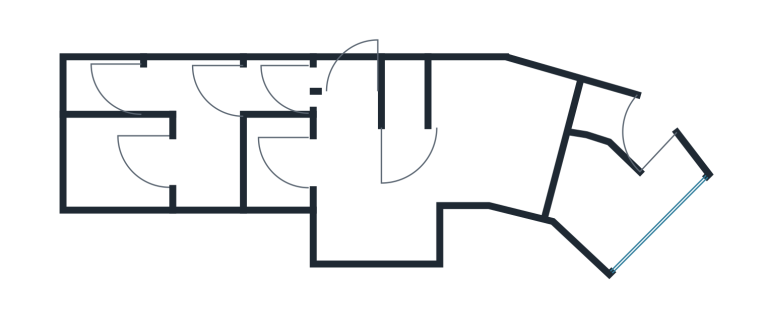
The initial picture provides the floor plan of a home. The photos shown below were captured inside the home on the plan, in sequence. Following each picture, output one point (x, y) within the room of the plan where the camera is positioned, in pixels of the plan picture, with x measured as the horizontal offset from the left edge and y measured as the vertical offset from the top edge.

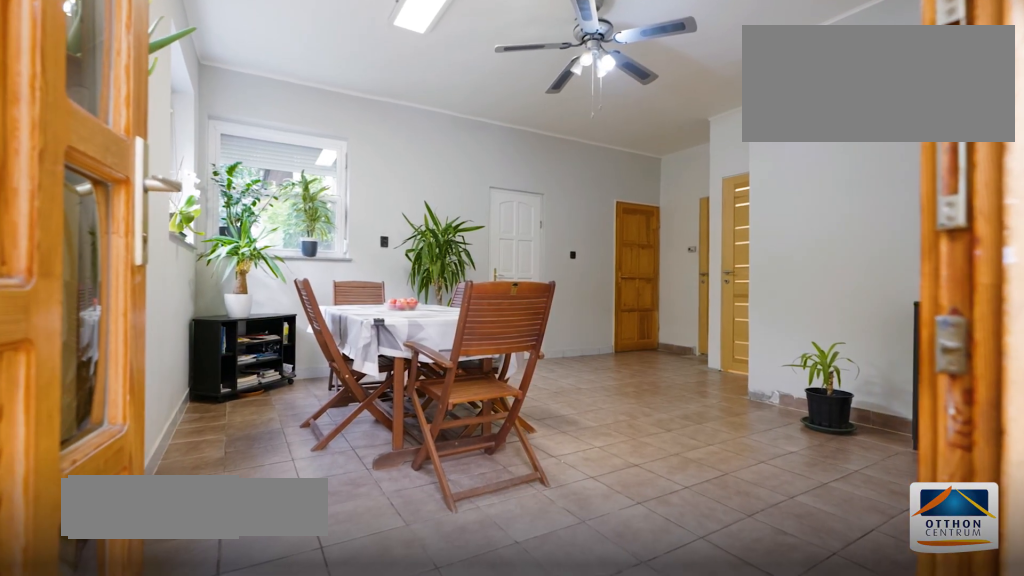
(374, 179)
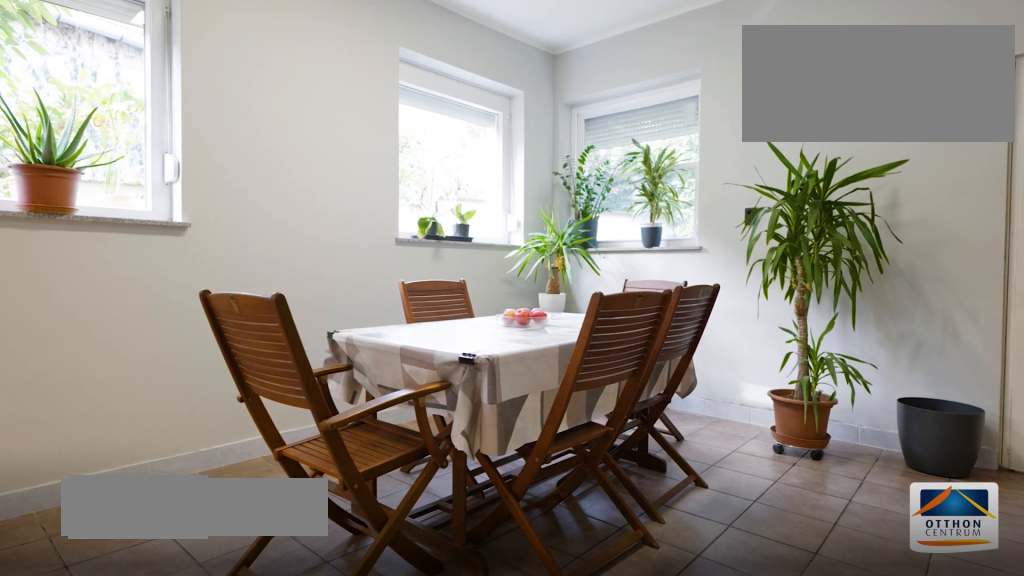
(375, 179)
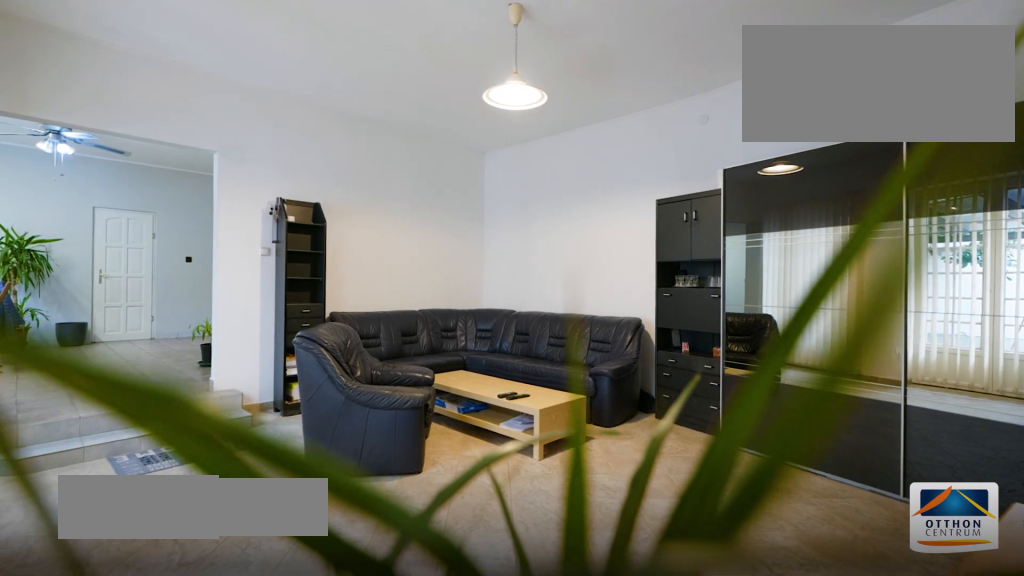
(491, 144)
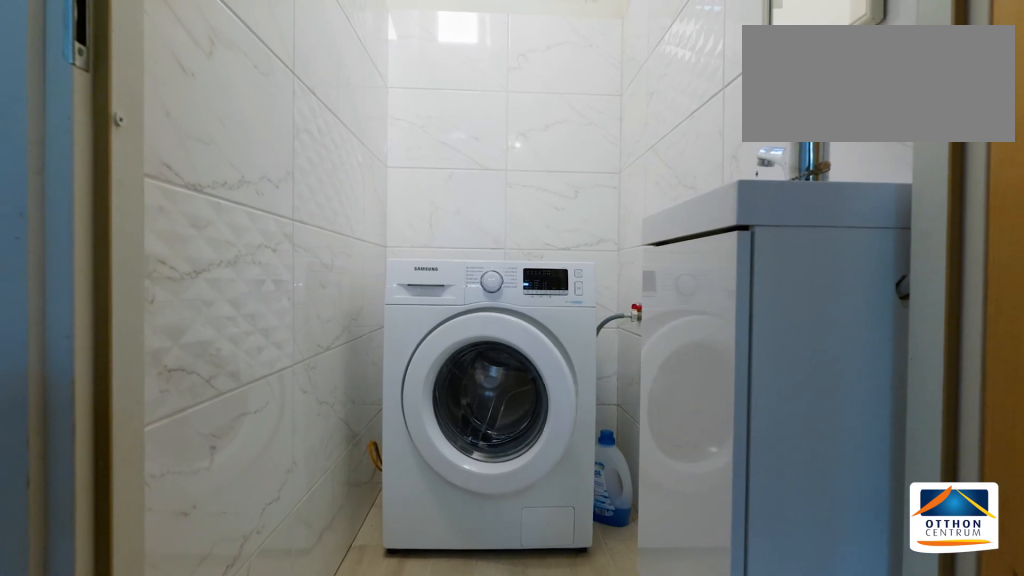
(408, 90)
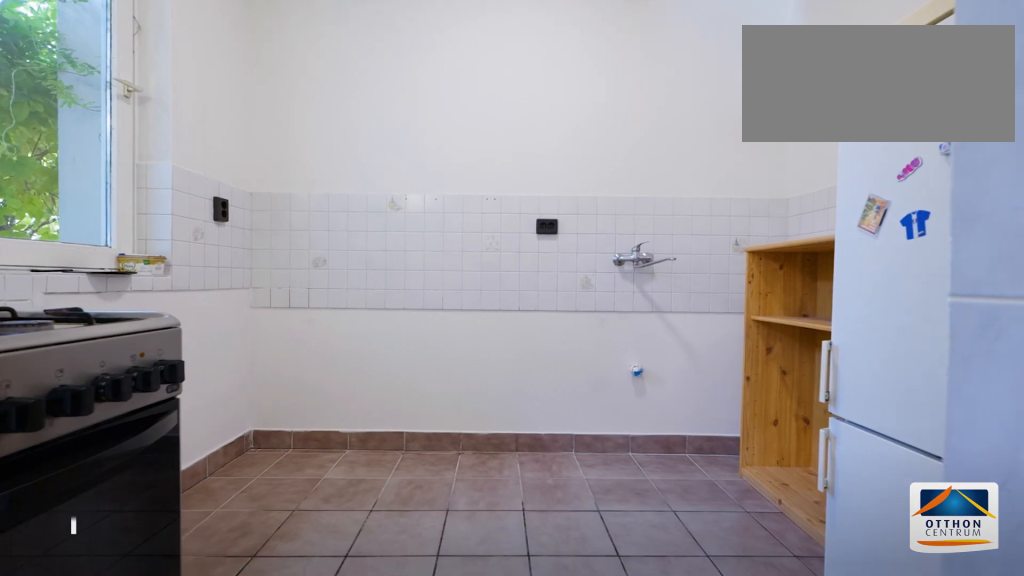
(278, 164)
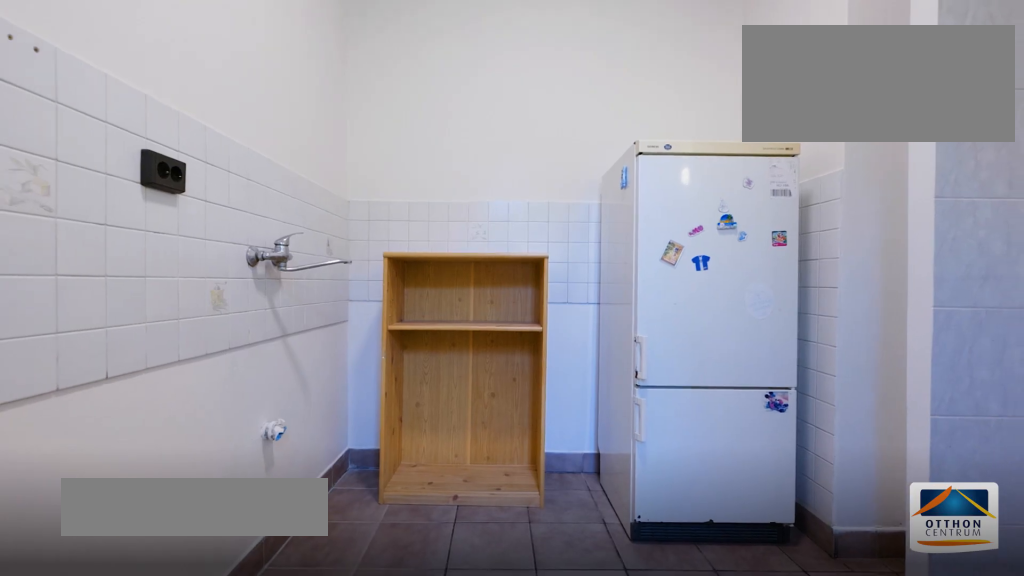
(278, 164)
